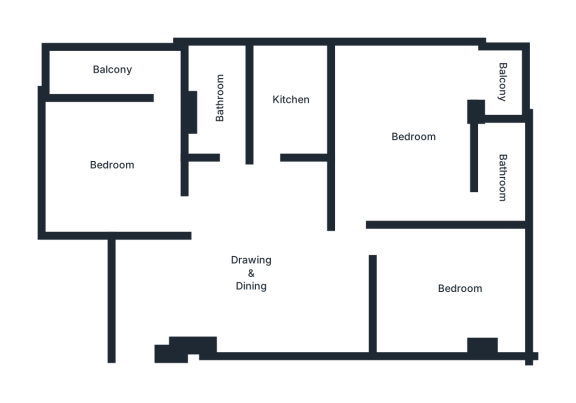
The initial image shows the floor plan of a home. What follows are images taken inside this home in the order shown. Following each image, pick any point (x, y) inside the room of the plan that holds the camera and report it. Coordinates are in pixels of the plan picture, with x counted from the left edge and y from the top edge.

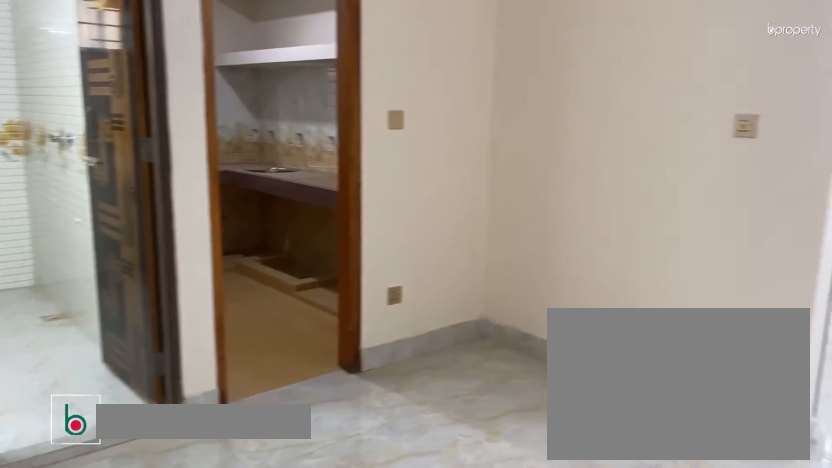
(257, 277)
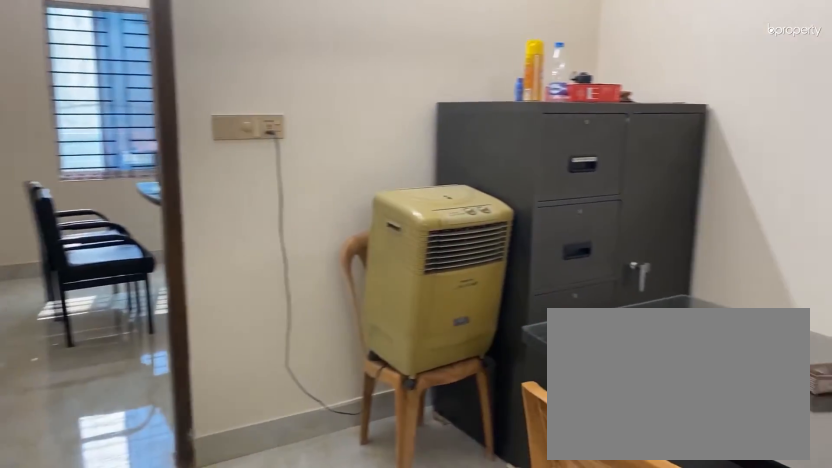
(257, 277)
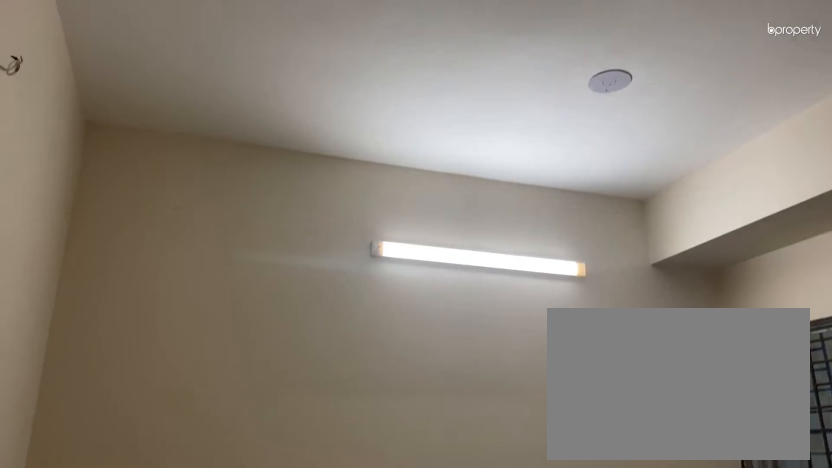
(116, 166)
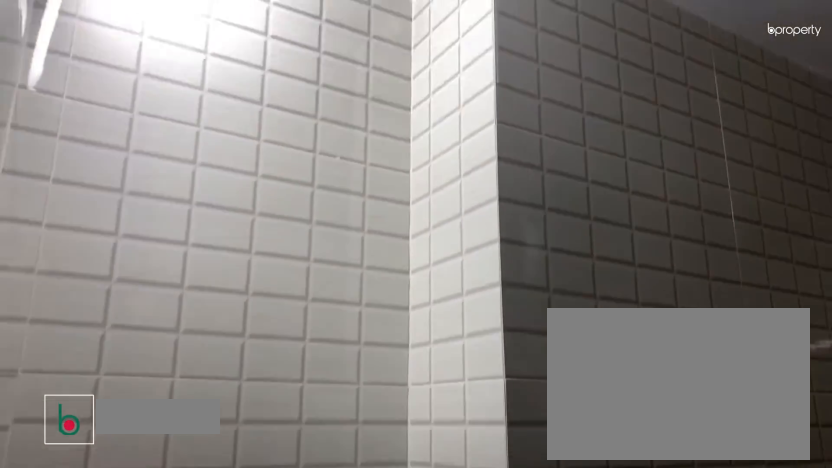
(221, 96)
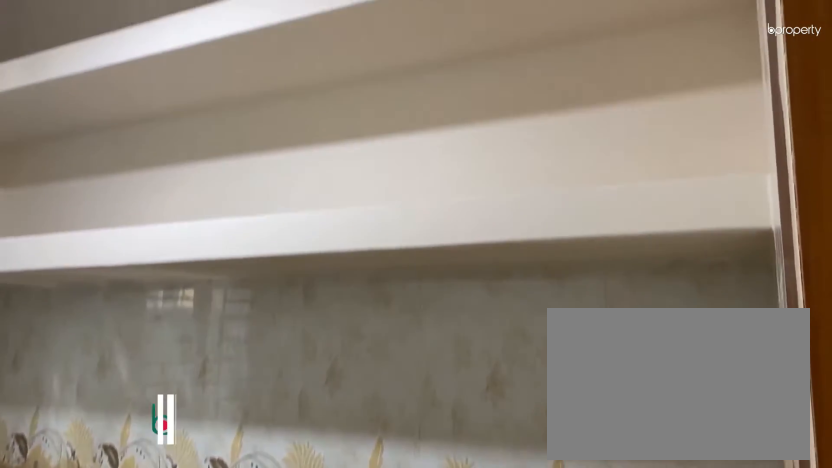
(286, 101)
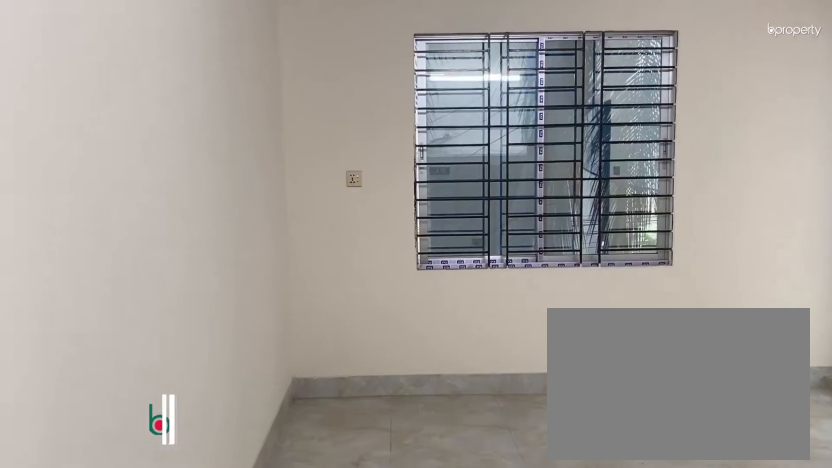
(414, 136)
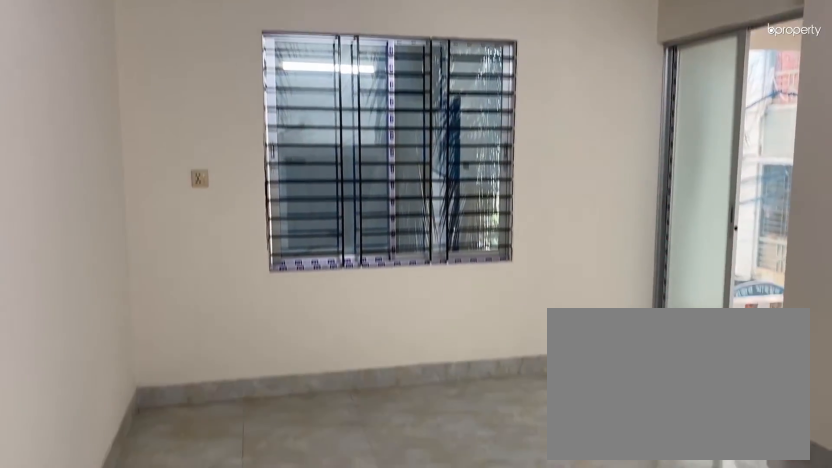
(414, 136)
